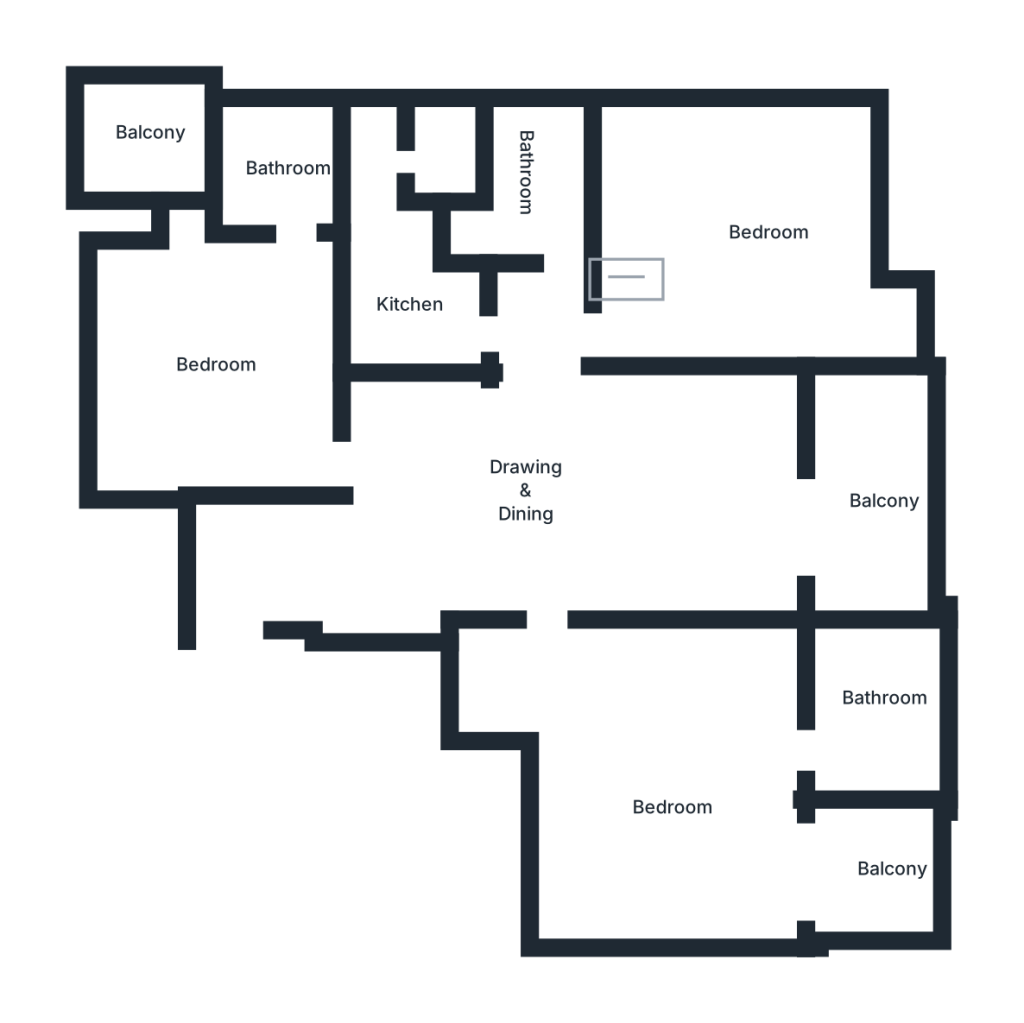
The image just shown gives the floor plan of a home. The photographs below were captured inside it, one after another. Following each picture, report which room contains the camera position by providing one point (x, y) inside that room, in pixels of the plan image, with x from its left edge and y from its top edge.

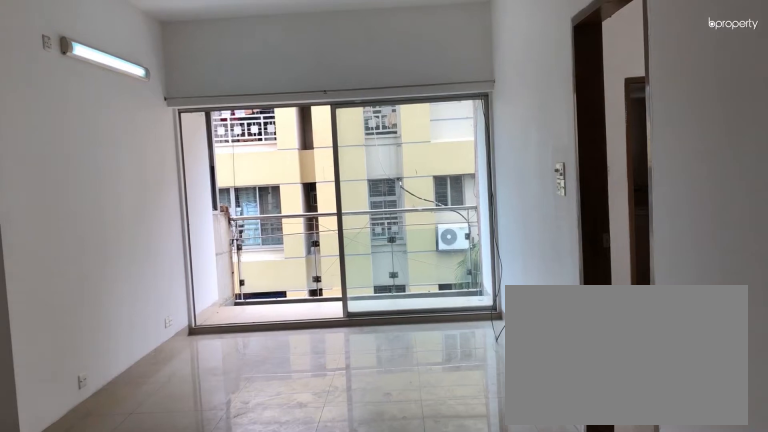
(533, 491)
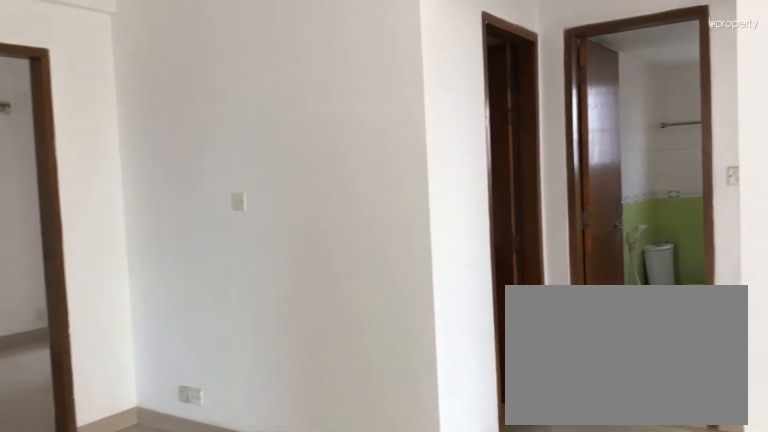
(533, 491)
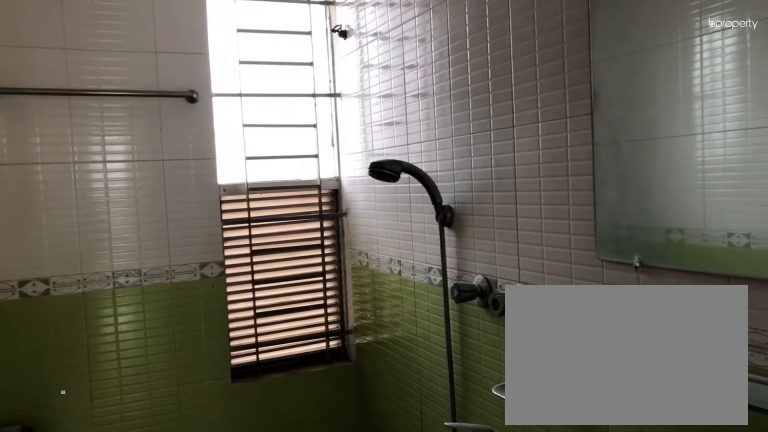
(533, 162)
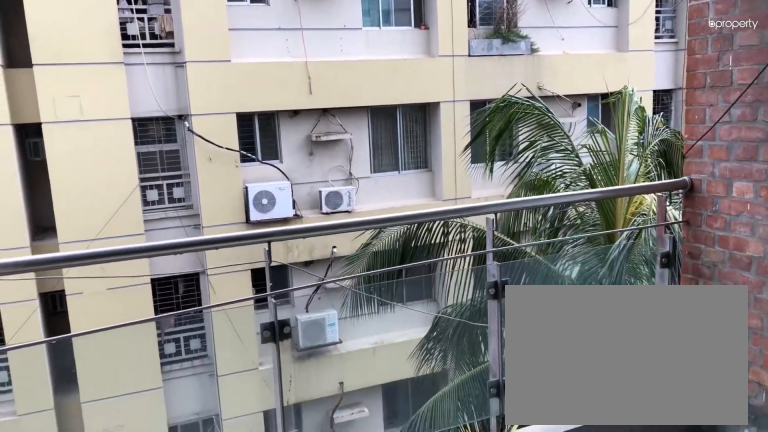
(885, 491)
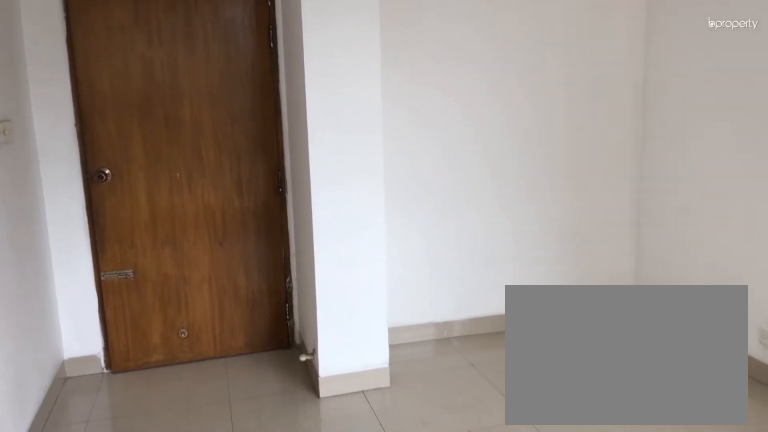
(764, 224)
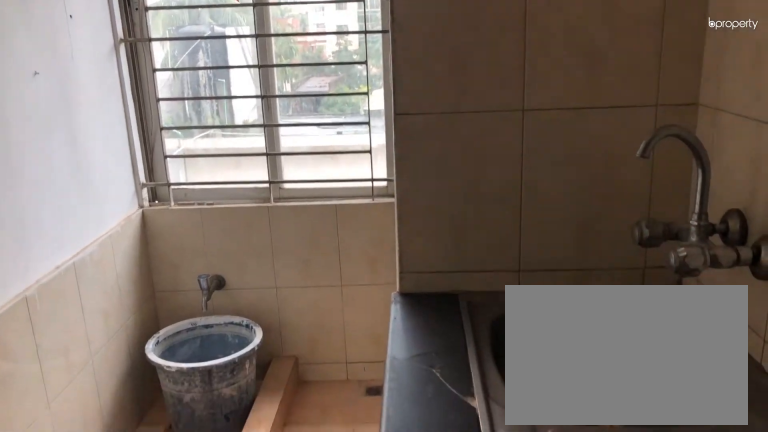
(413, 298)
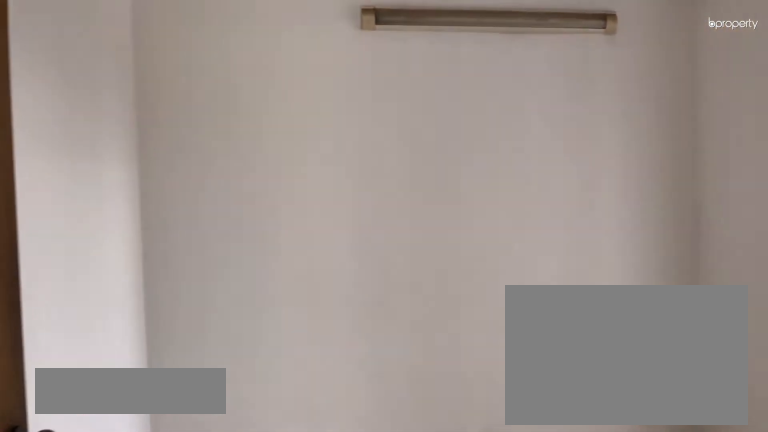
(225, 359)
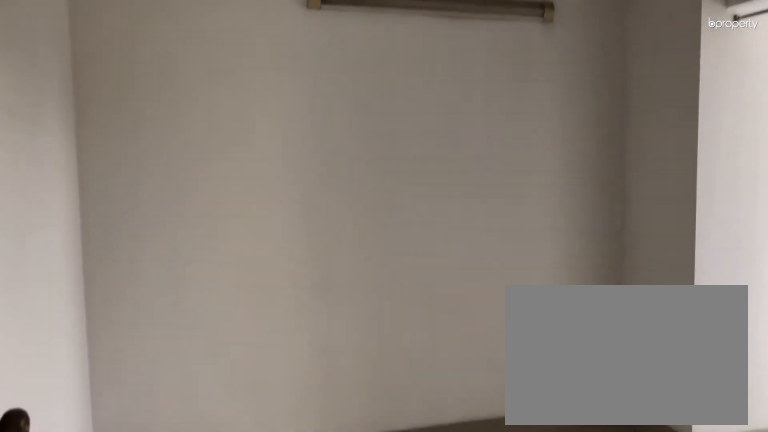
(225, 359)
